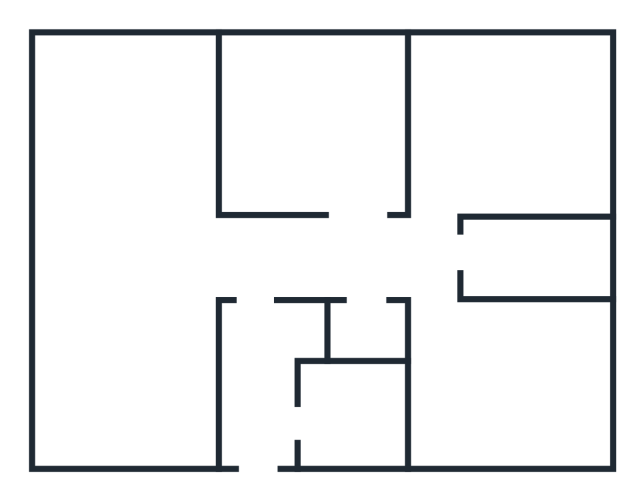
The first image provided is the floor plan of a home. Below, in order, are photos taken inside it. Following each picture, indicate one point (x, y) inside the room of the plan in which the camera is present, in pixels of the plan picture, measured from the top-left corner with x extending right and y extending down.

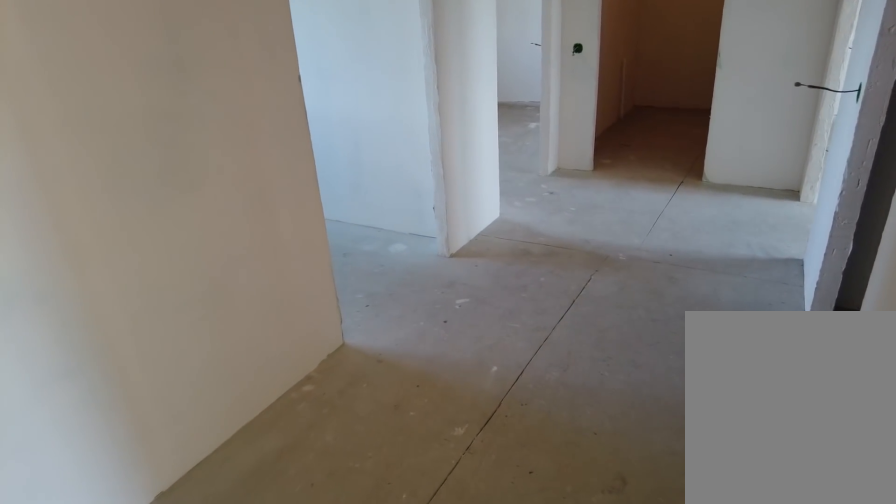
(258, 279)
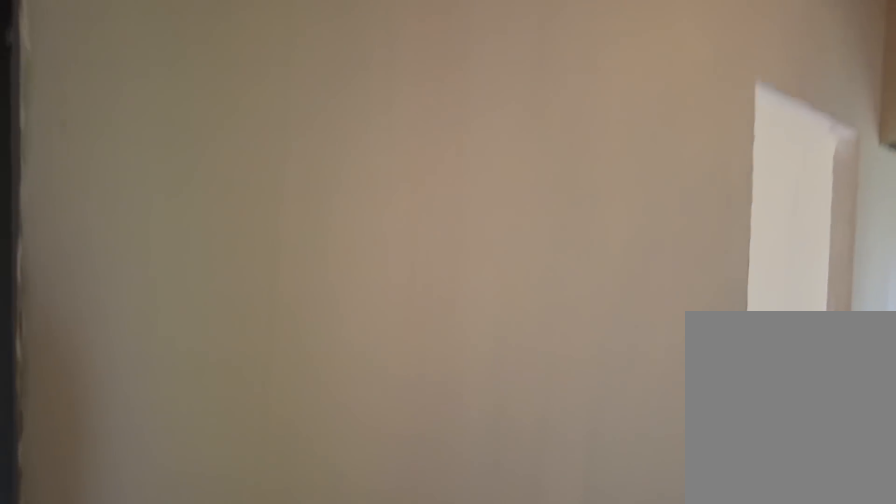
(375, 273)
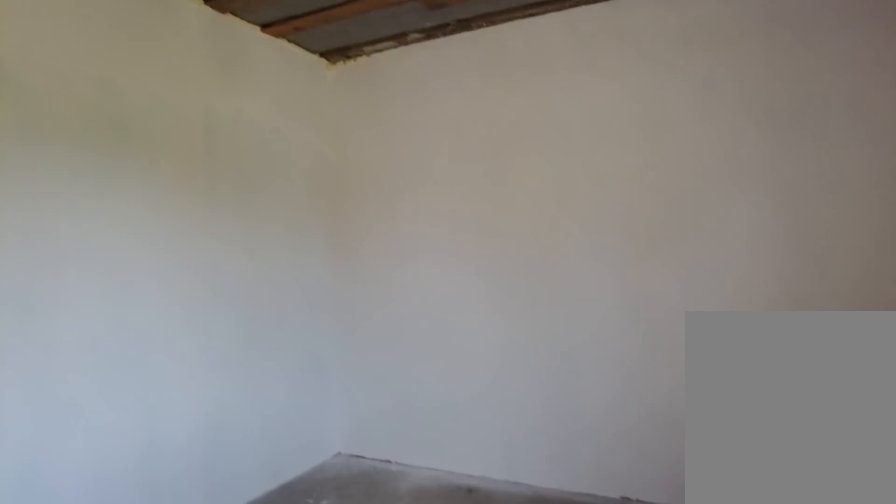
(466, 404)
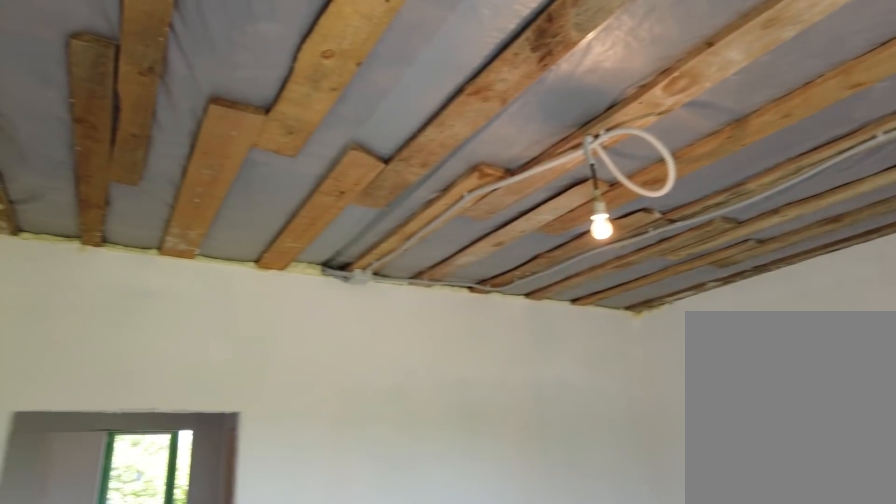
(466, 404)
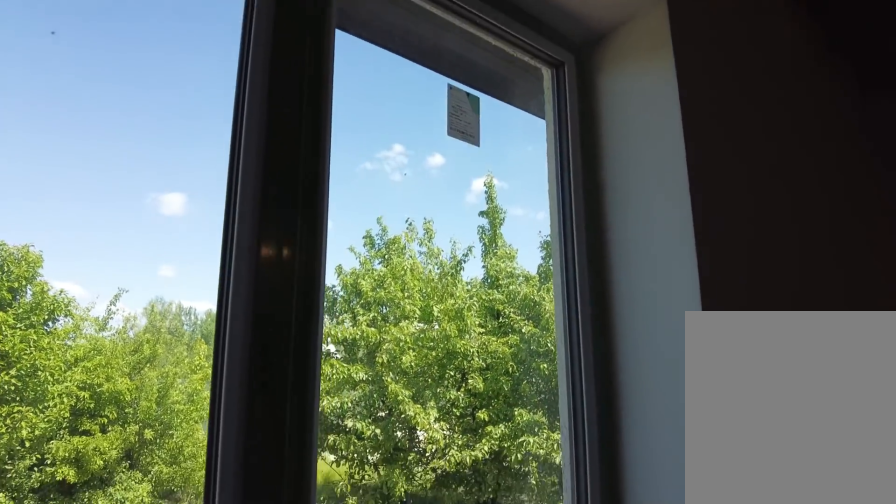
(449, 177)
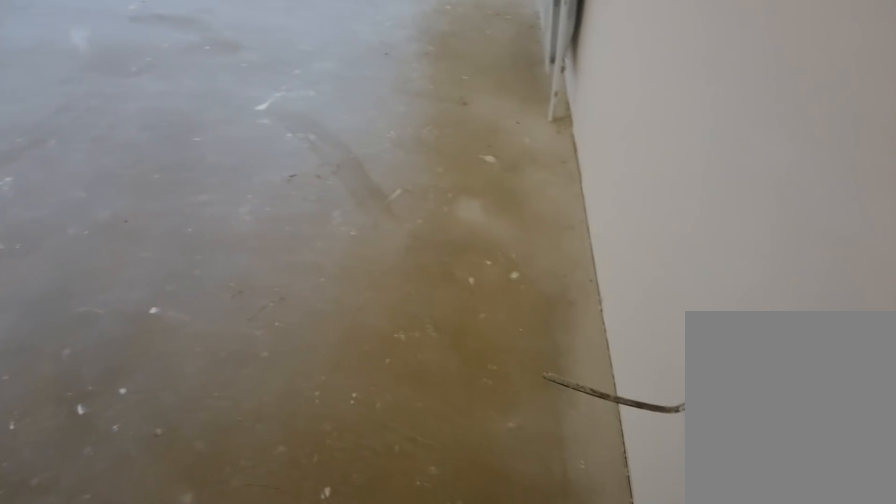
(449, 177)
